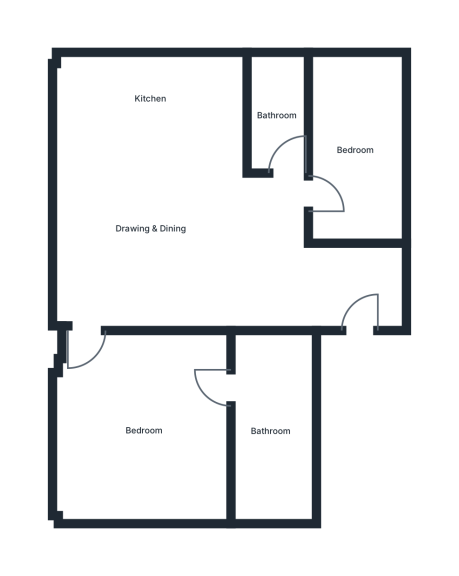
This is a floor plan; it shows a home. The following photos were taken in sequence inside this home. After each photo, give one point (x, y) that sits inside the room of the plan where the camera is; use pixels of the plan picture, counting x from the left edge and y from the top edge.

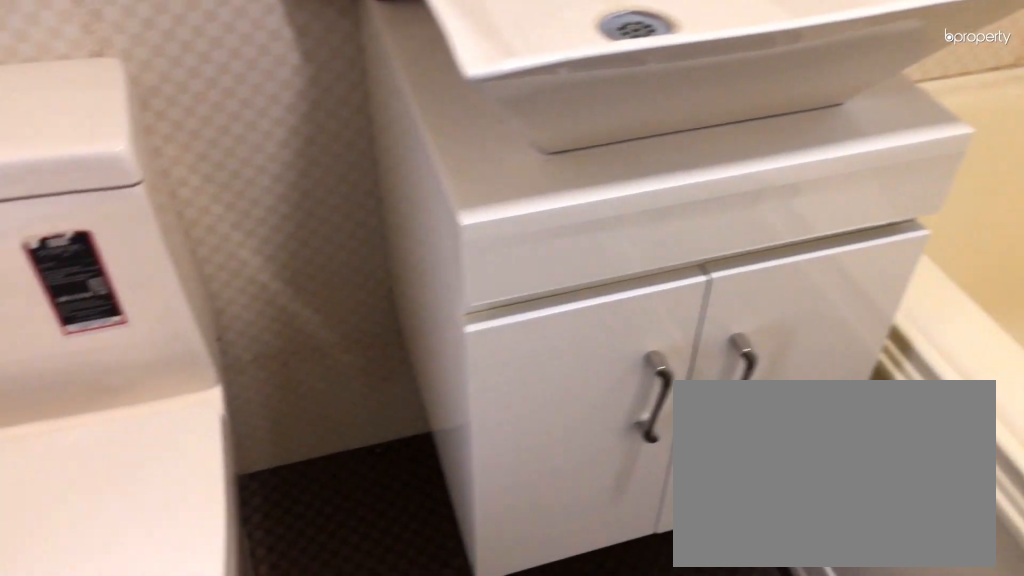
(278, 115)
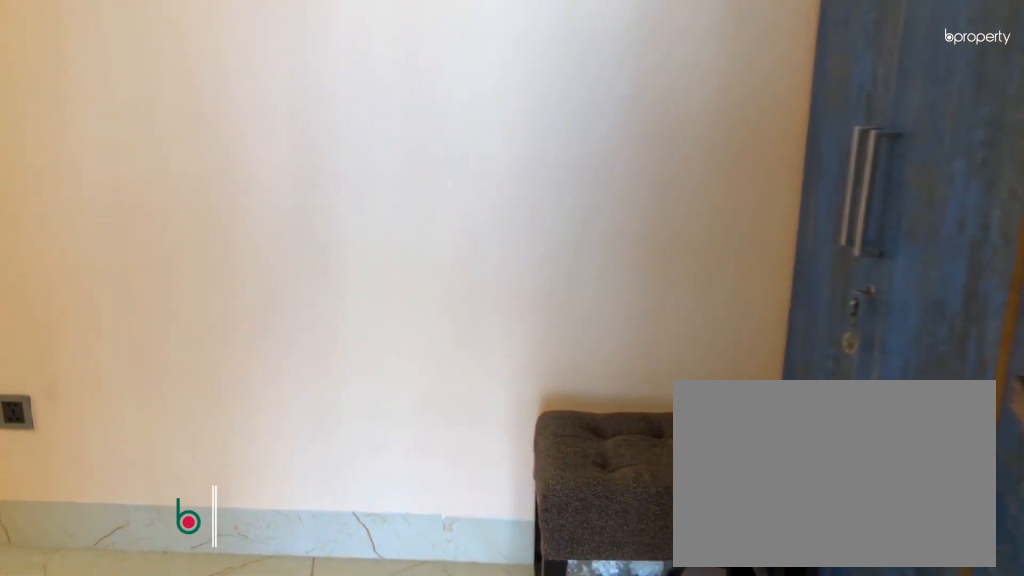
(358, 152)
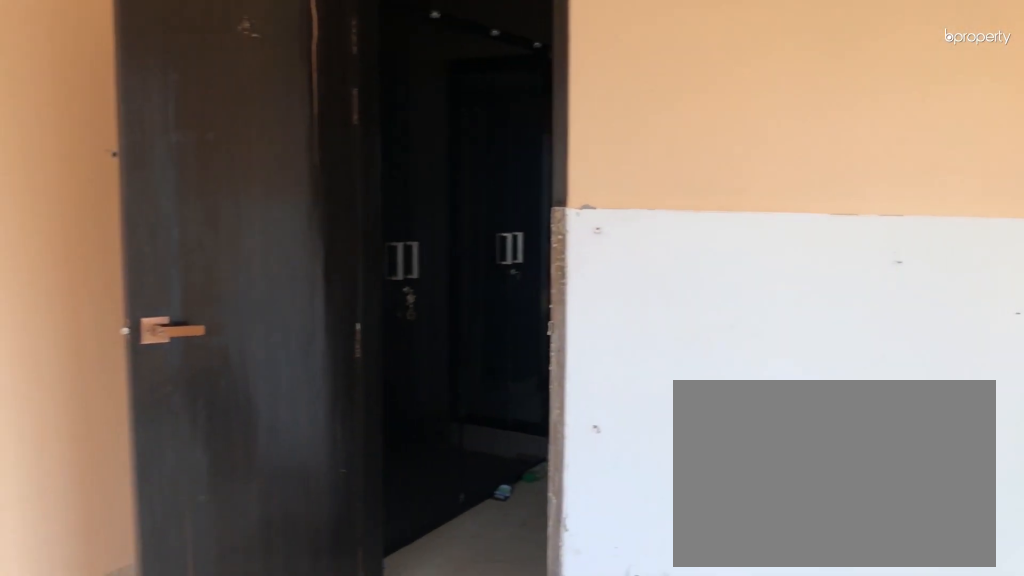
(147, 429)
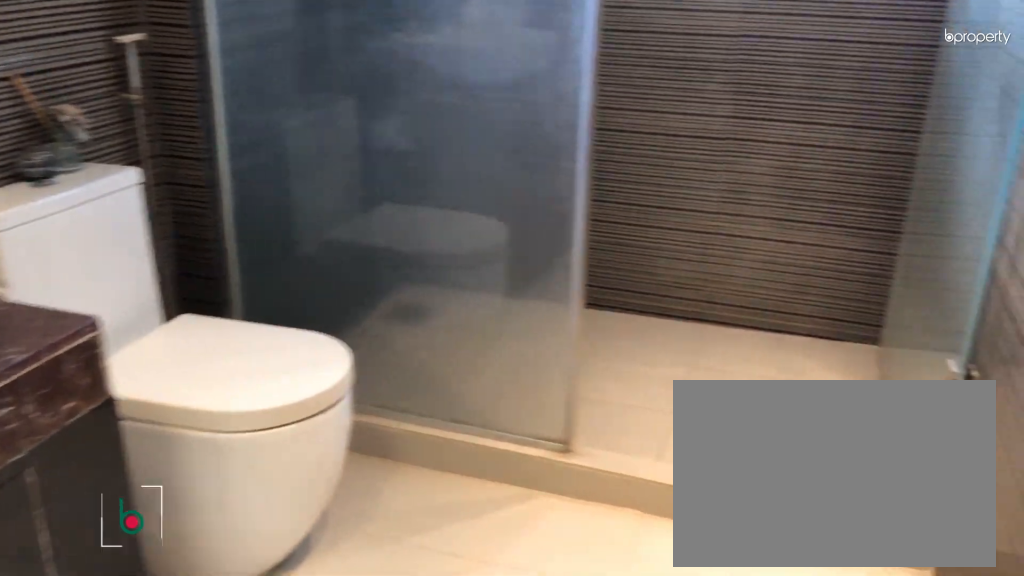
(273, 429)
